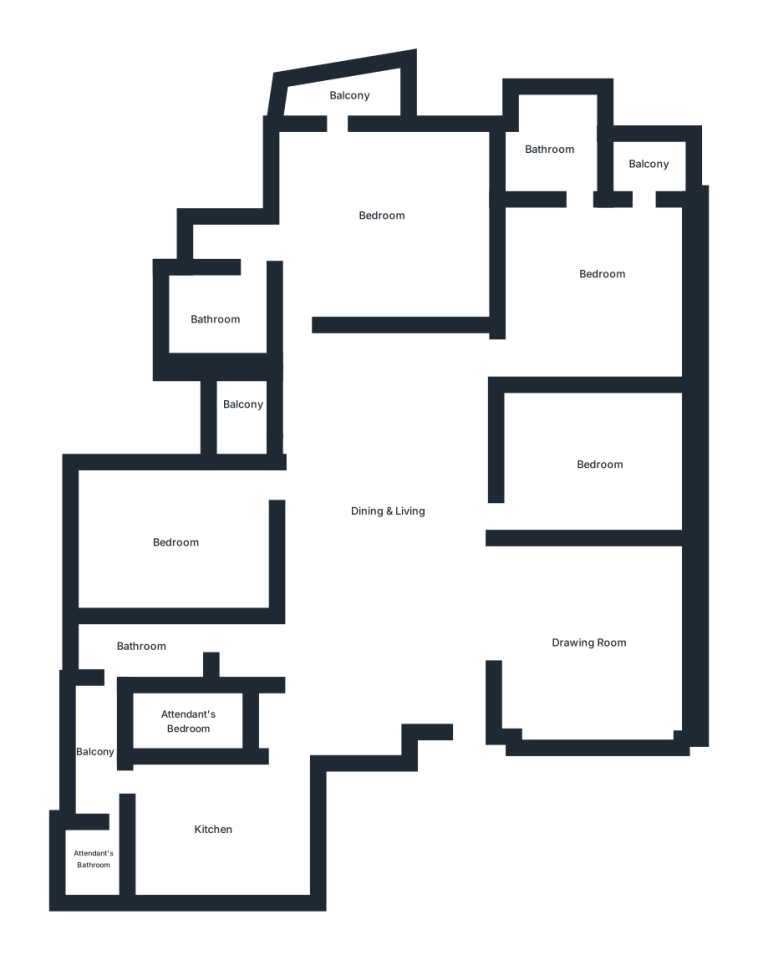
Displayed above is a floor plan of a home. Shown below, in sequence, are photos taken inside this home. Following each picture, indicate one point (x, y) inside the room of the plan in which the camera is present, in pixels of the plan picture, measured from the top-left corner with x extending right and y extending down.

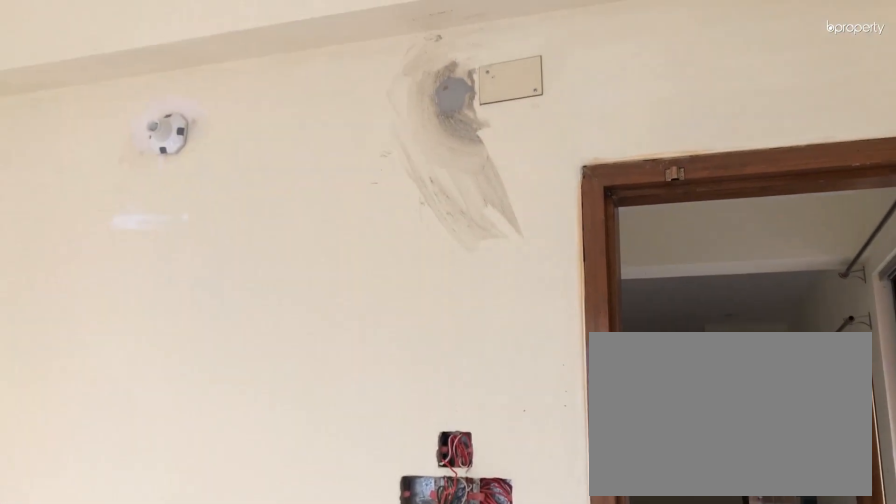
(384, 226)
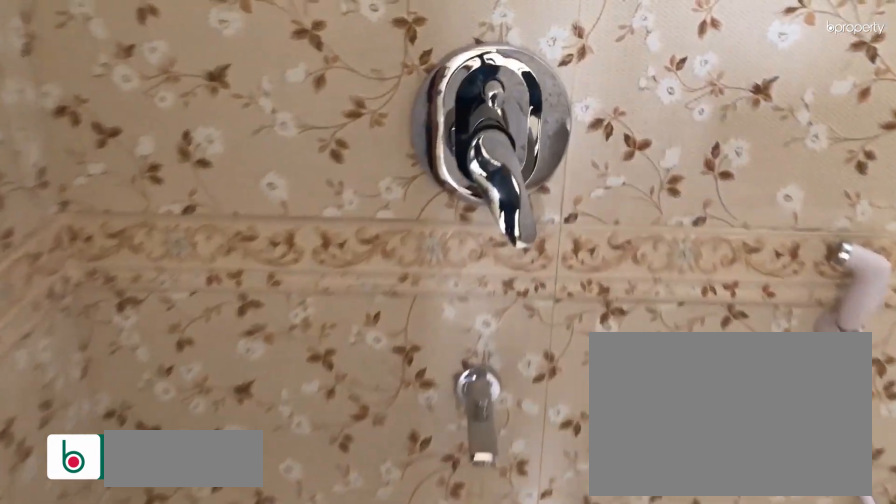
(222, 315)
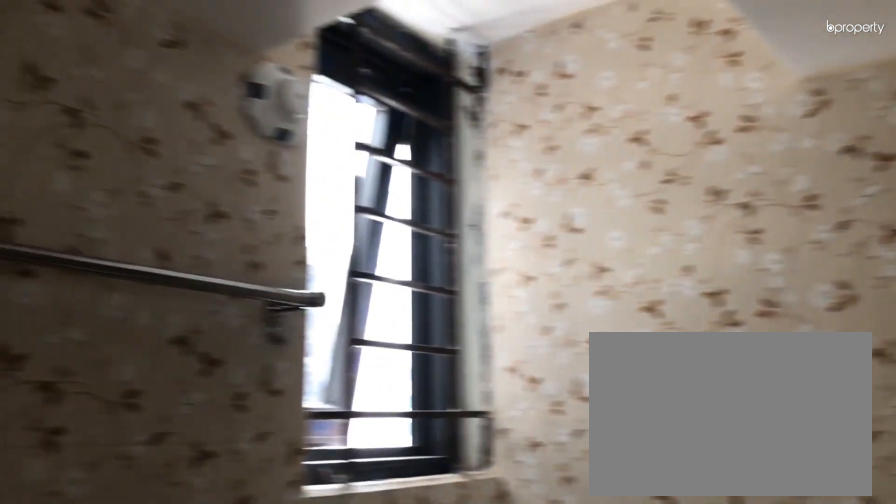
(222, 315)
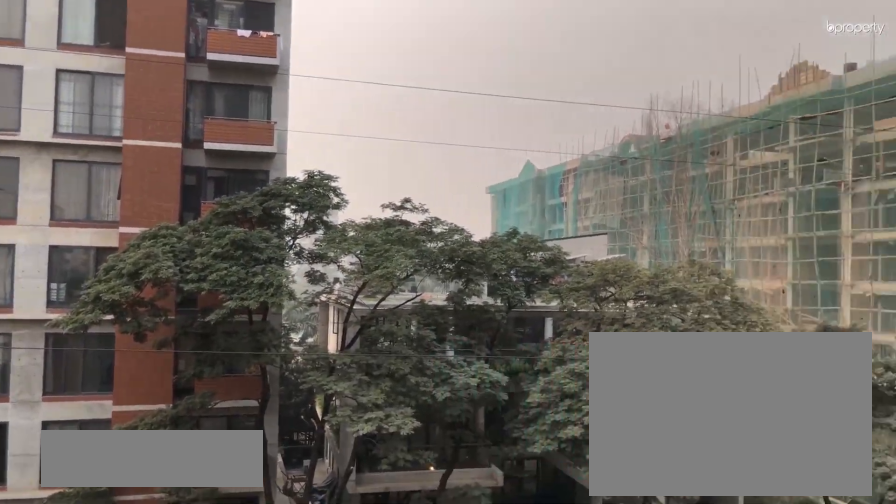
(351, 95)
